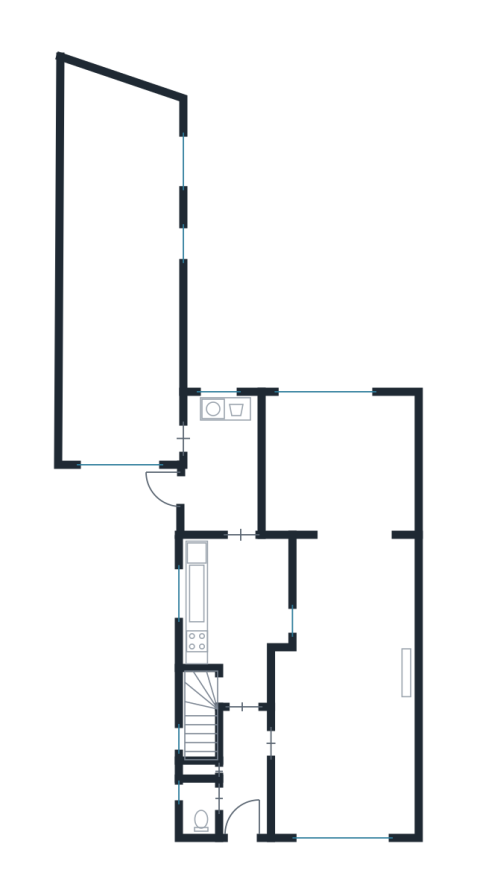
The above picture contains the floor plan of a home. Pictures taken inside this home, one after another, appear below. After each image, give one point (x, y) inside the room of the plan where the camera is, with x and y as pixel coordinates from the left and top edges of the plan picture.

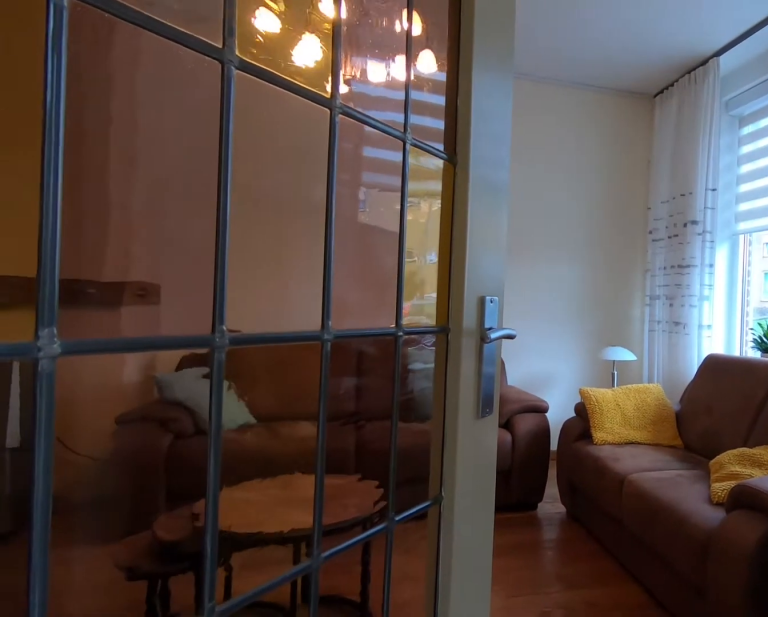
(244, 768)
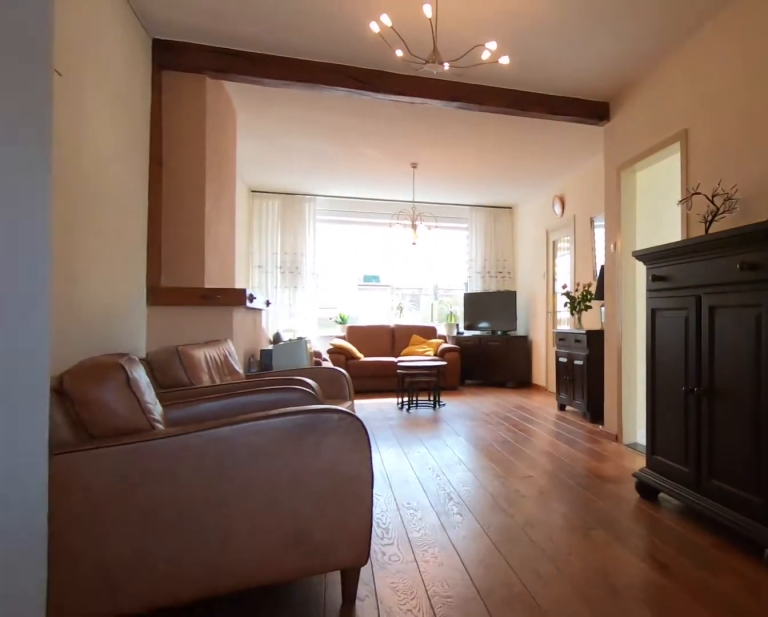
(338, 464)
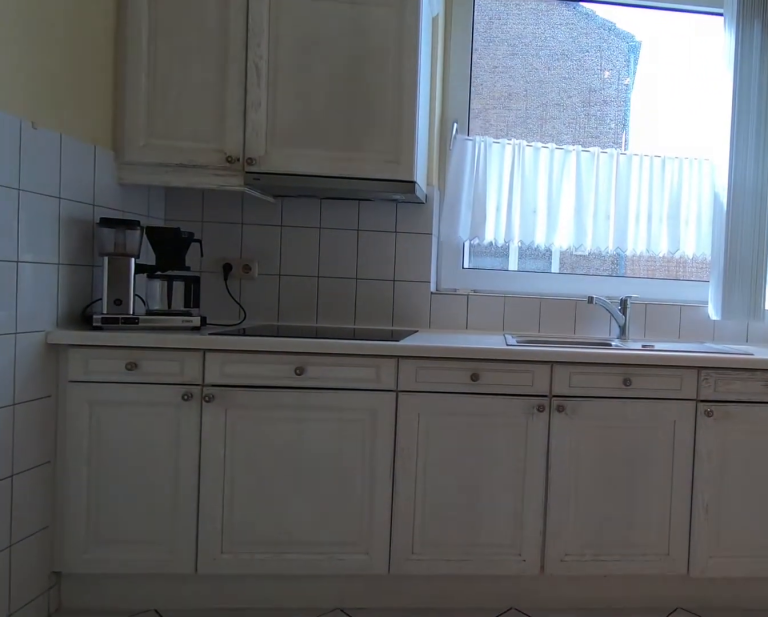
(247, 613)
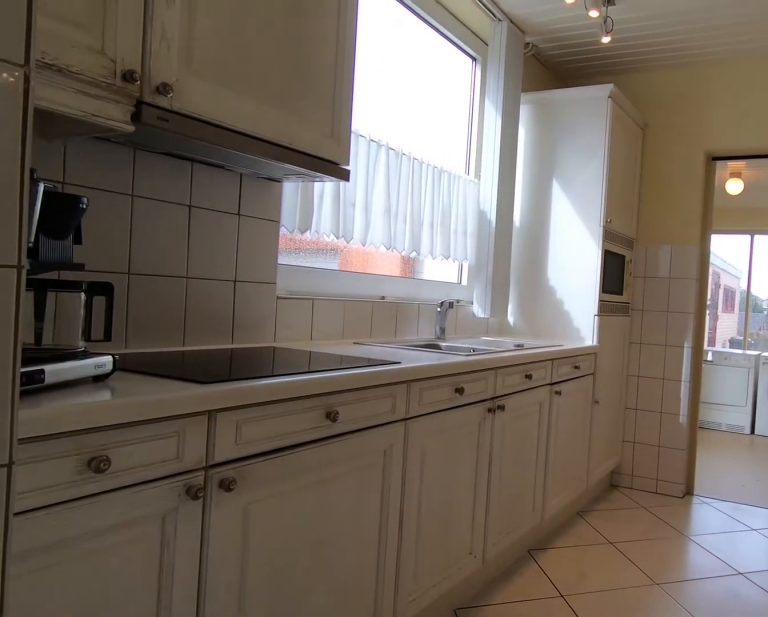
(247, 613)
